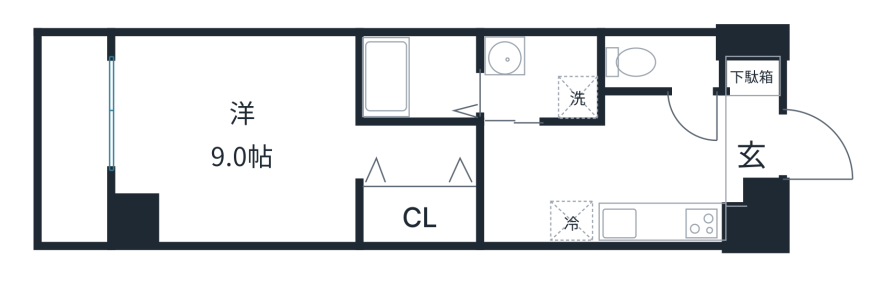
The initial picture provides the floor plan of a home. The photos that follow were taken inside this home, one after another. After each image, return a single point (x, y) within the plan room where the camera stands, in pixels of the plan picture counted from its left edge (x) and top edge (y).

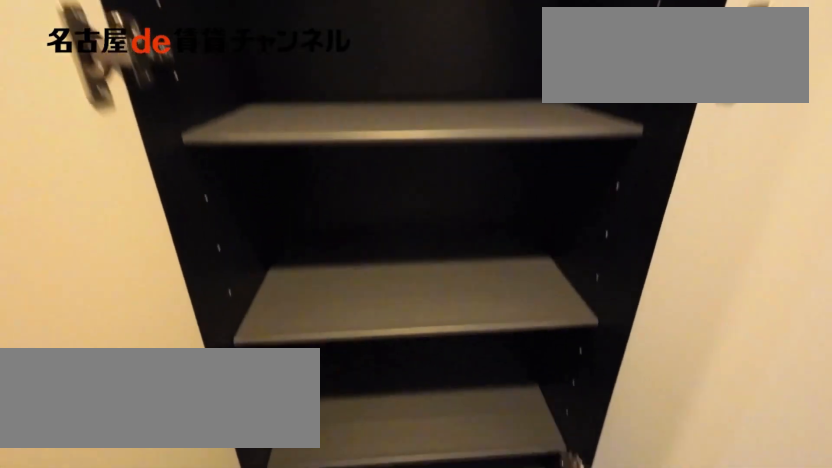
(751, 132)
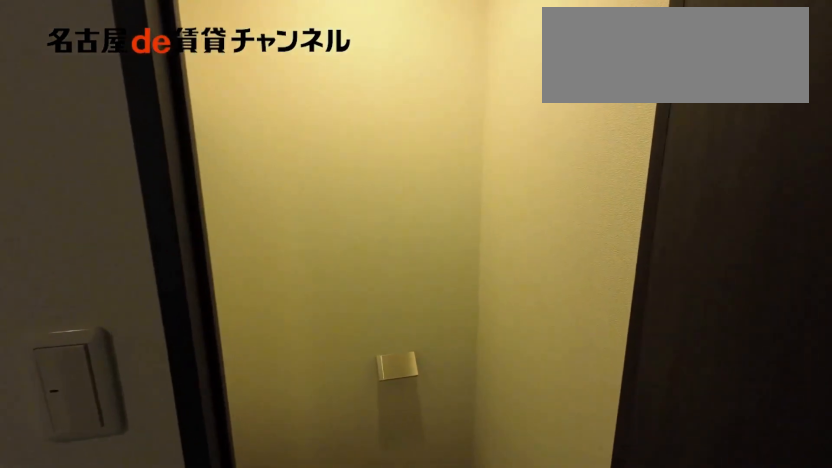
(751, 132)
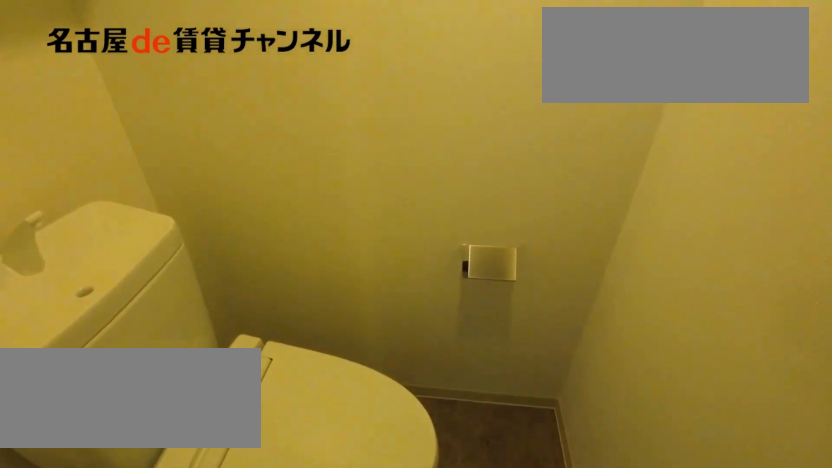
(662, 62)
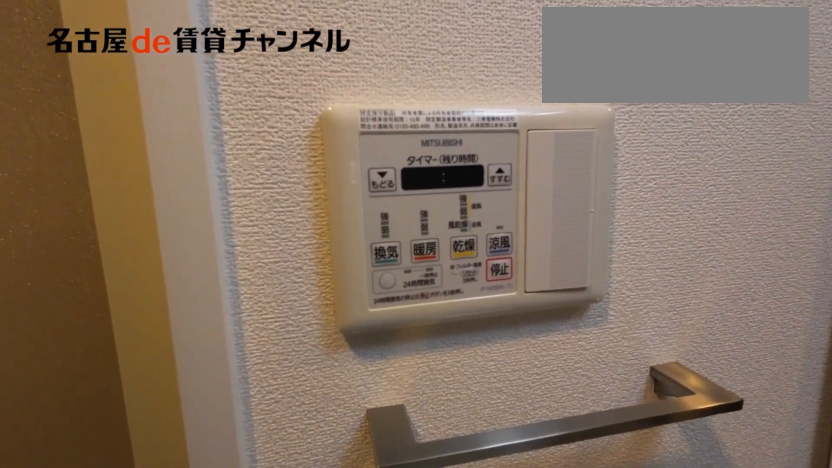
(543, 77)
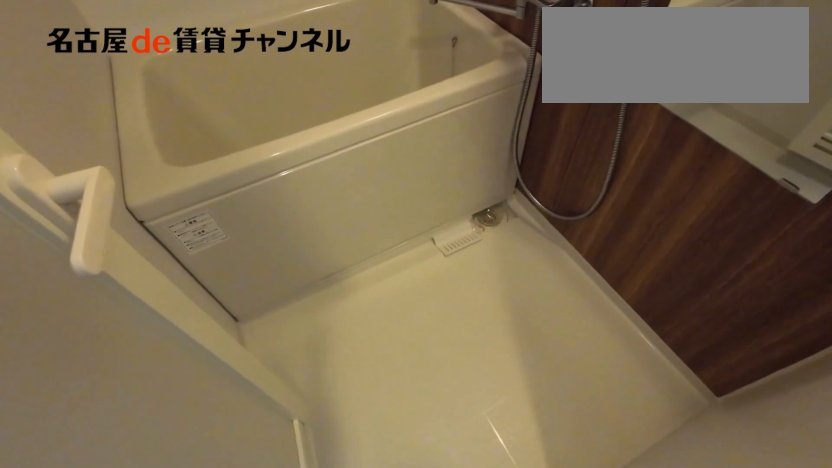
(419, 76)
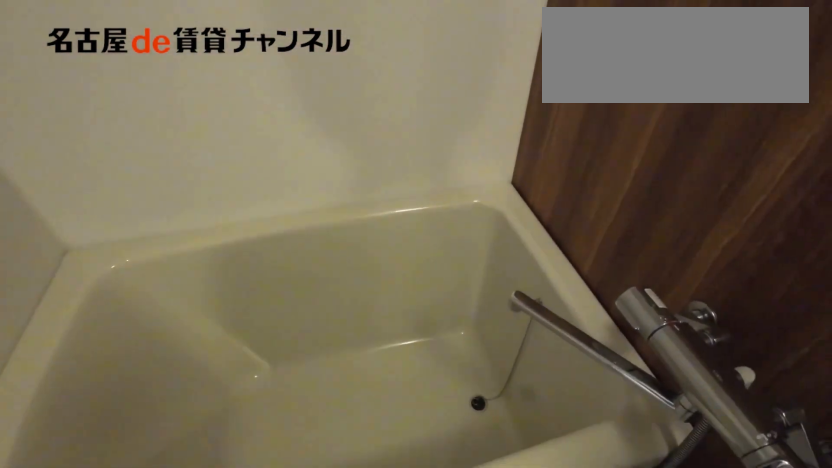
(419, 76)
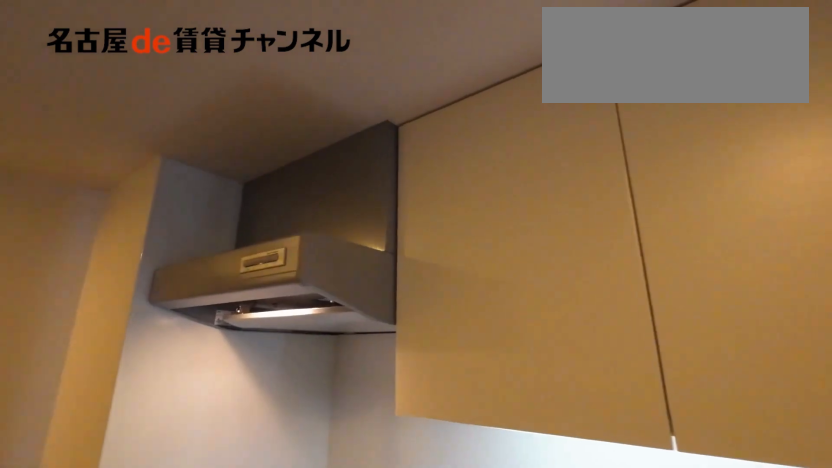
(640, 220)
